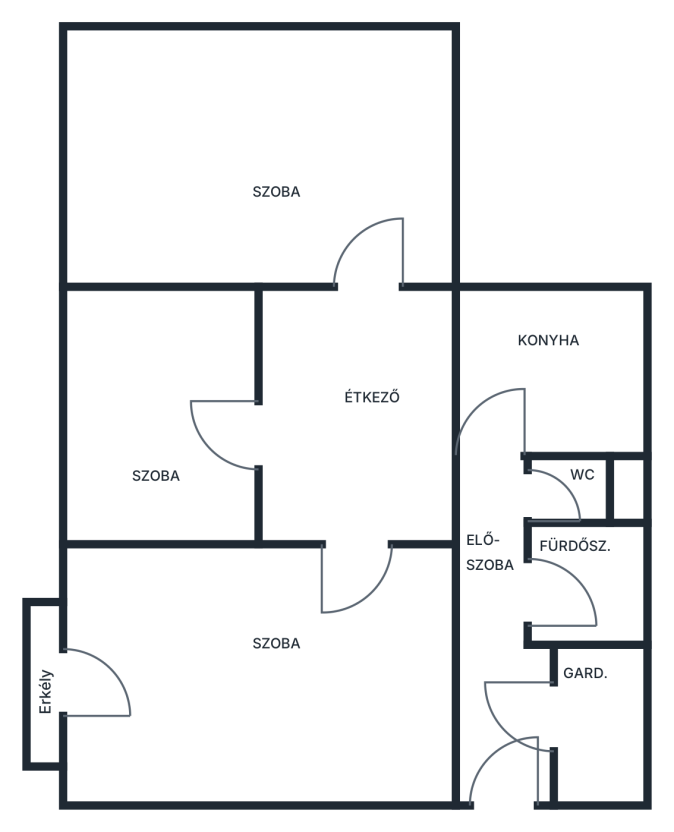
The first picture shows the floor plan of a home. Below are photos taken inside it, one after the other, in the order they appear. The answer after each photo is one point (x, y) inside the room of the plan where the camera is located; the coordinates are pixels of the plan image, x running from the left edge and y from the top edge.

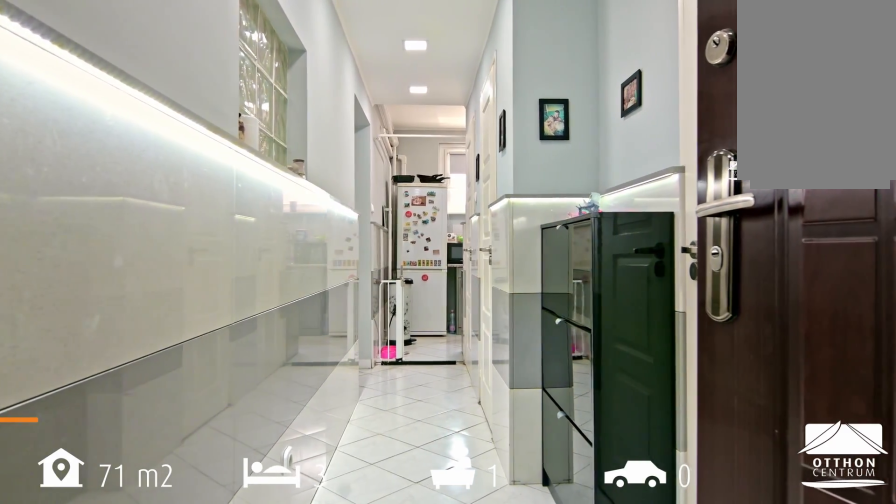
(493, 621)
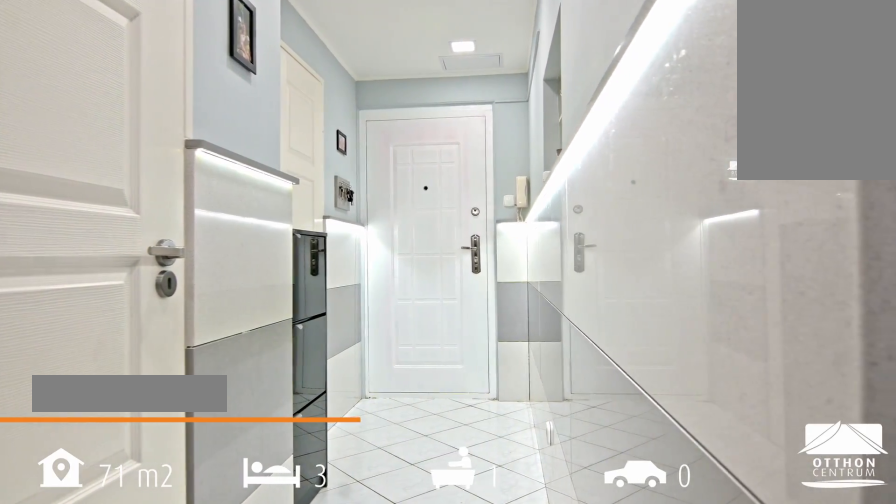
(493, 621)
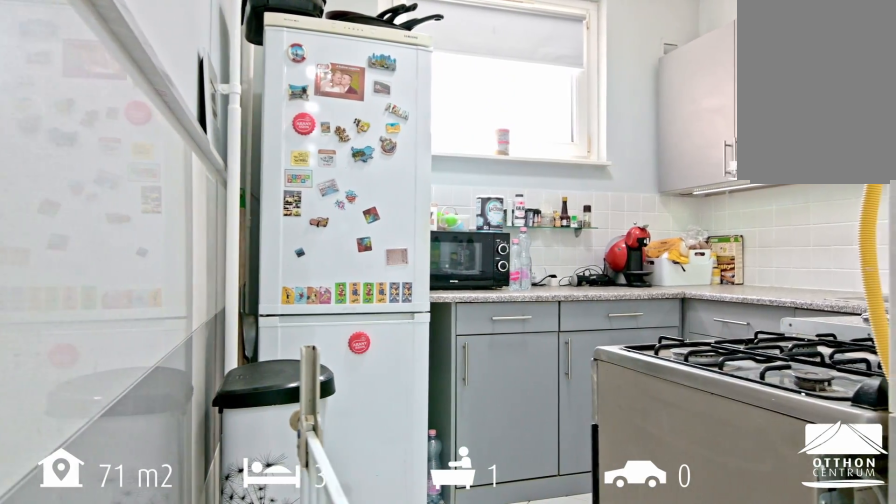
(570, 389)
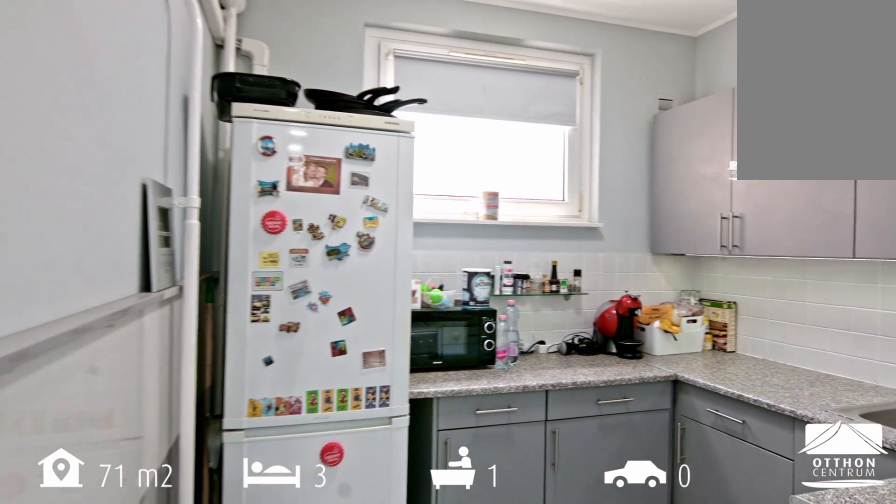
(571, 389)
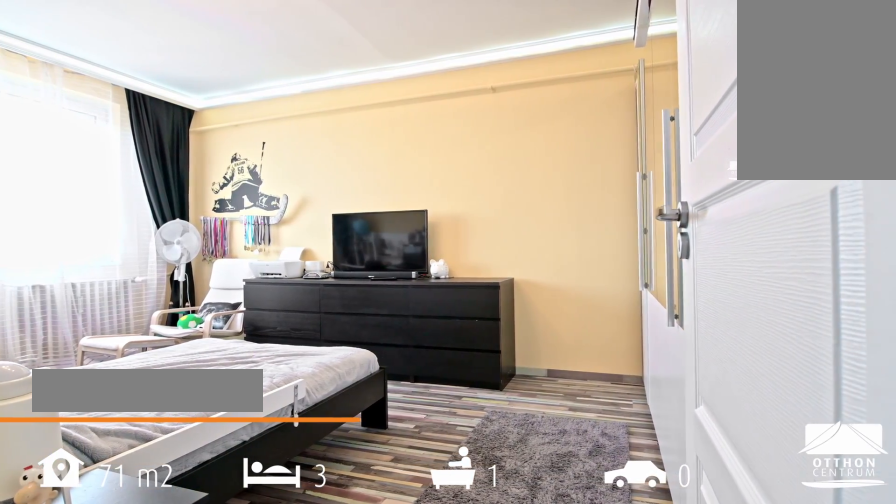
(253, 149)
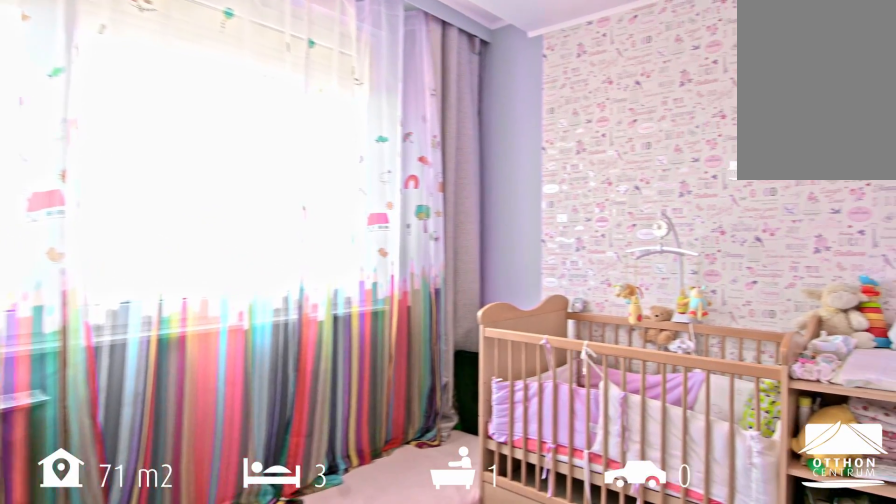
(154, 410)
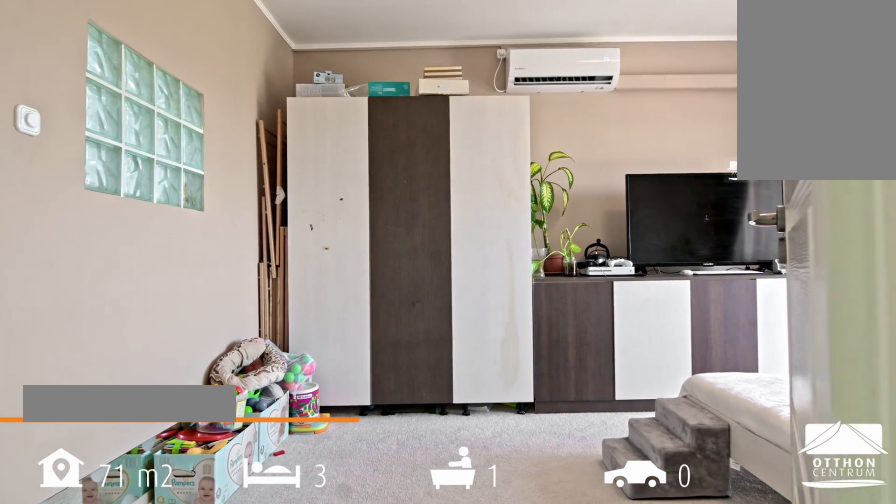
(274, 684)
